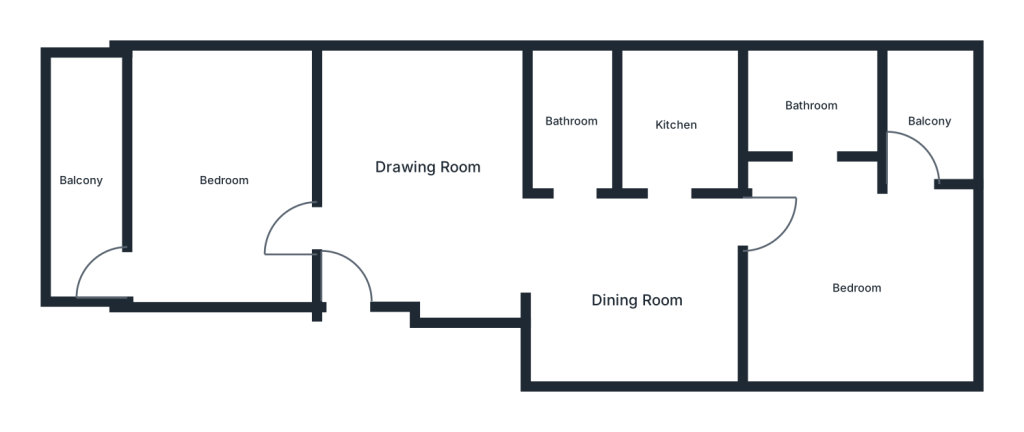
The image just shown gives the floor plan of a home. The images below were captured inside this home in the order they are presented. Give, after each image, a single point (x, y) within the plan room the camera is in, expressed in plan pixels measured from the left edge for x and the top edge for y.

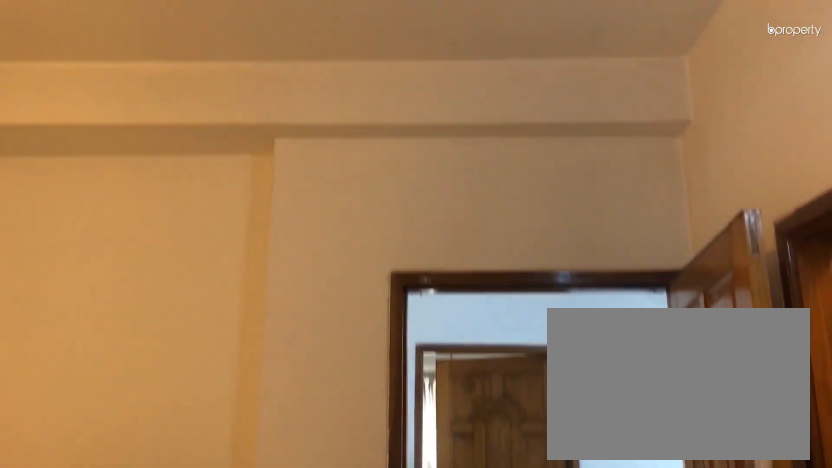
(431, 165)
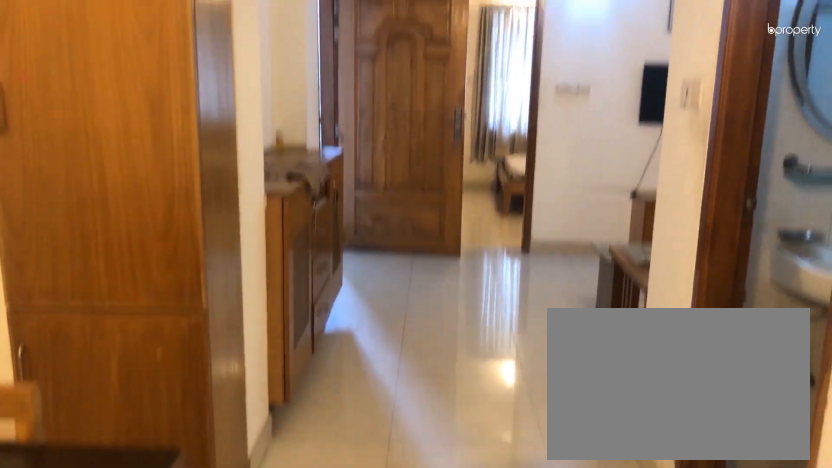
(632, 298)
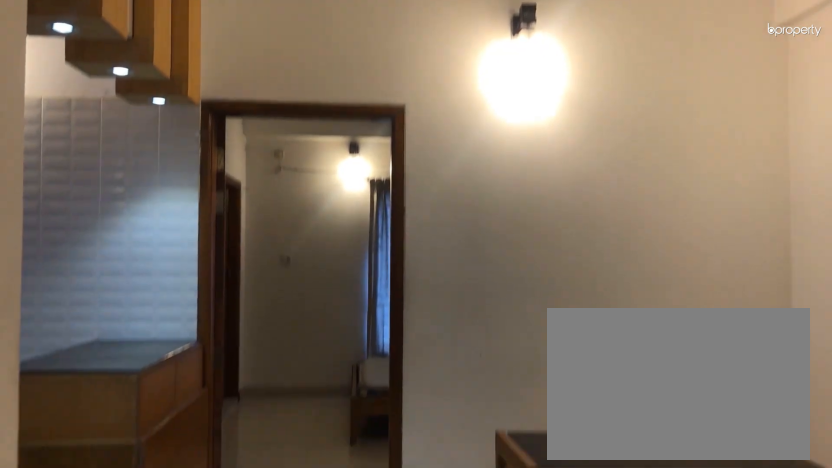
(632, 298)
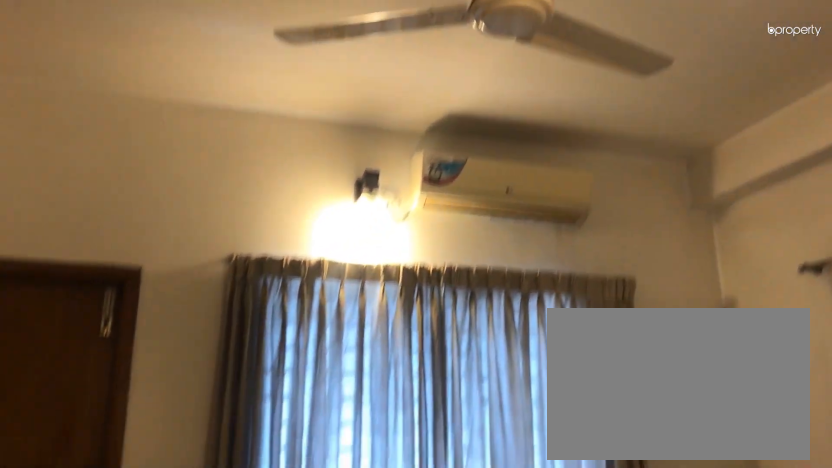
(221, 177)
